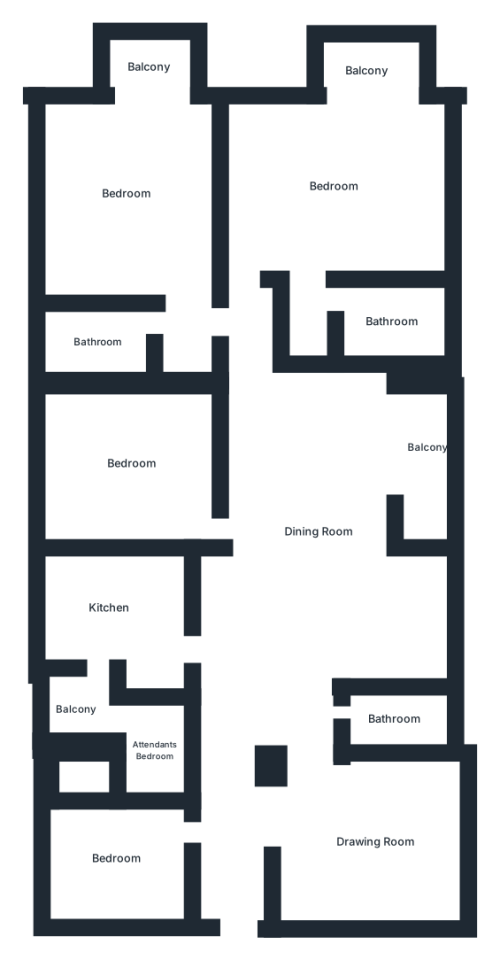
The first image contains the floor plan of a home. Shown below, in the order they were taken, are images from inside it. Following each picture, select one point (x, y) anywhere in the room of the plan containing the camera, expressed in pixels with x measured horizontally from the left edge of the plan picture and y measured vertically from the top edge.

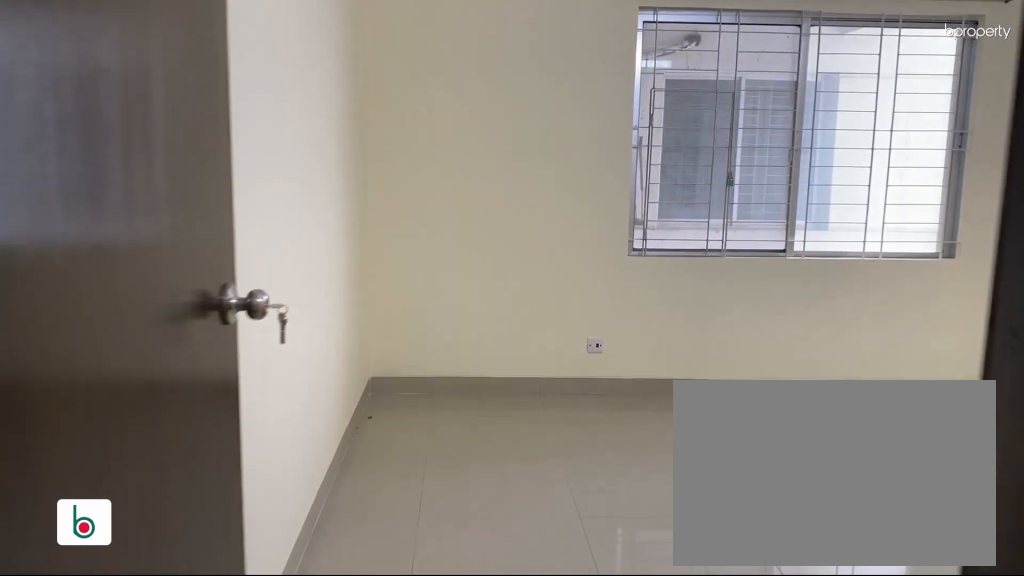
(132, 464)
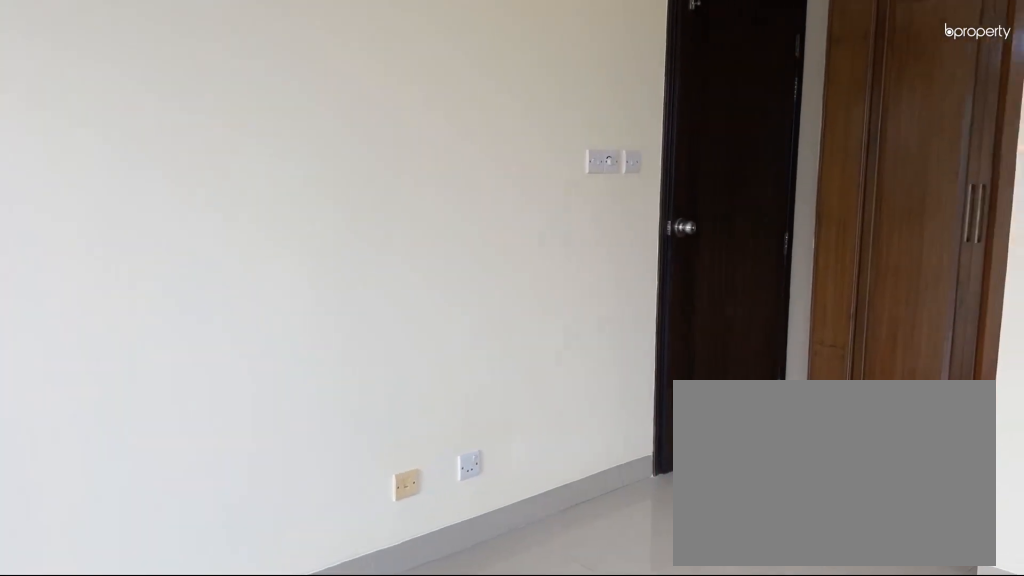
(125, 200)
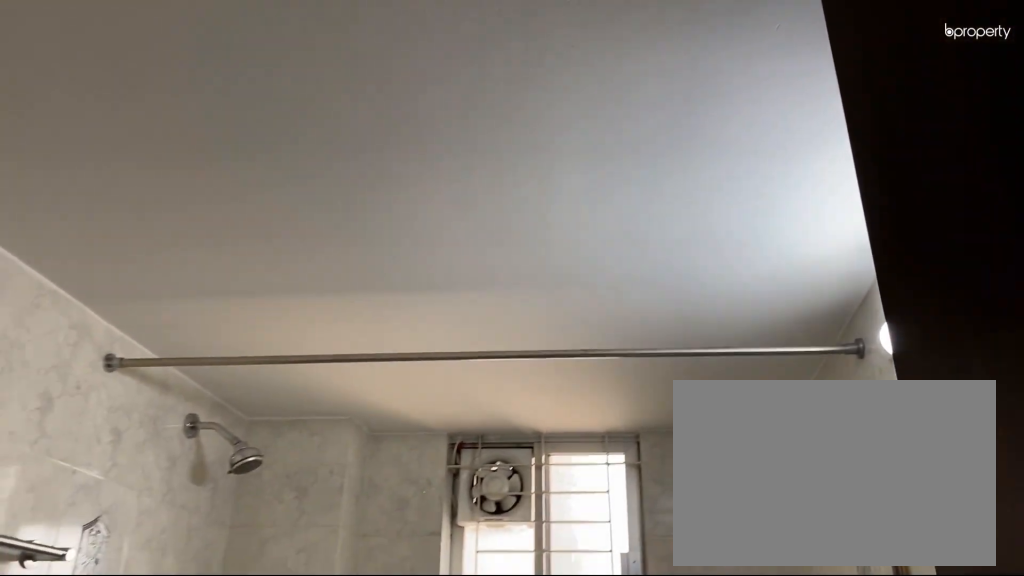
(105, 339)
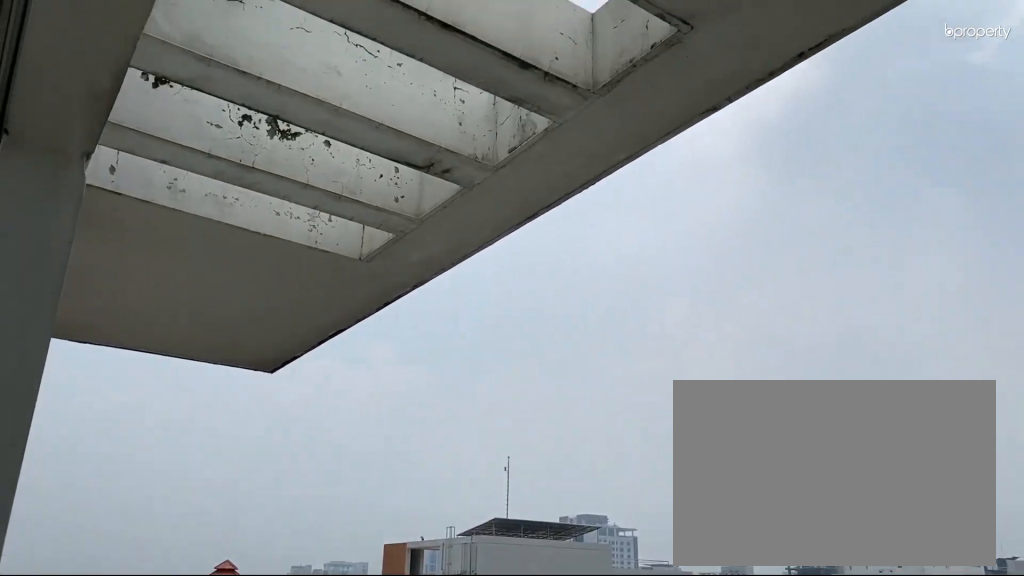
(150, 67)
